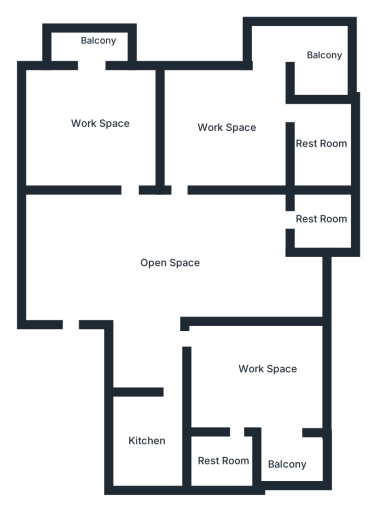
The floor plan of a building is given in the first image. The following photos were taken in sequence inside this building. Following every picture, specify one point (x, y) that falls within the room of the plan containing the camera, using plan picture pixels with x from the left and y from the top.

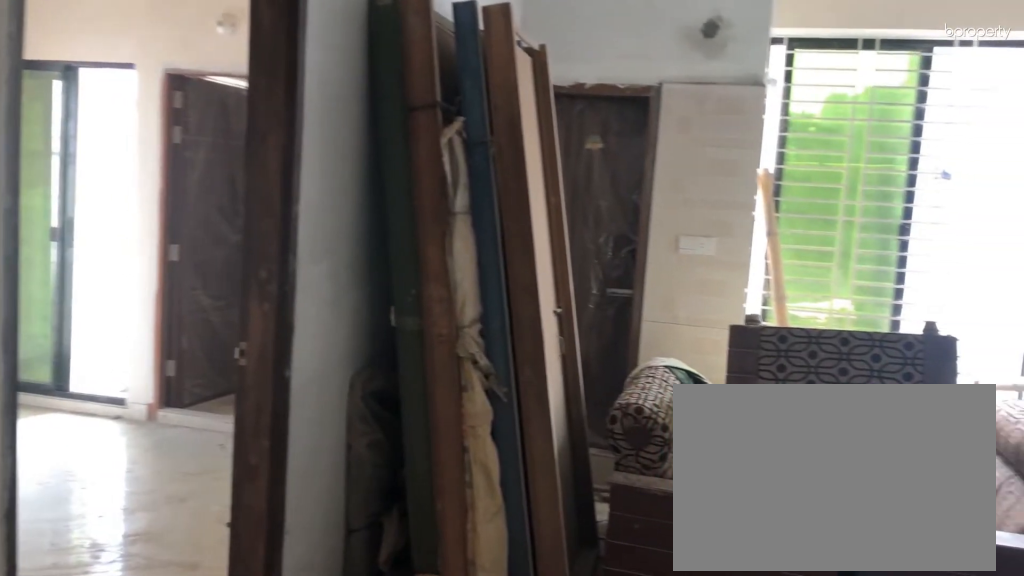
(165, 277)
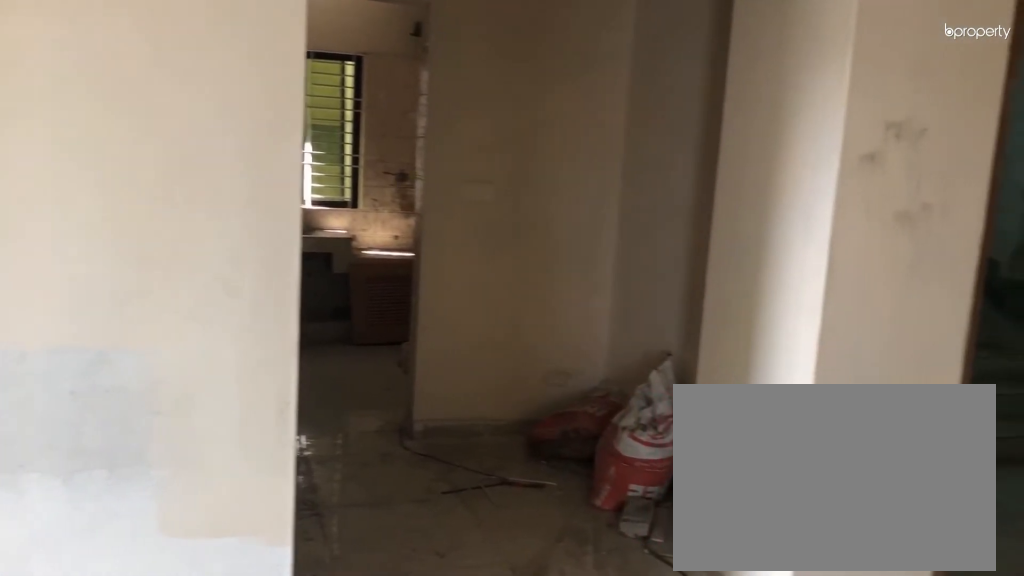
(165, 277)
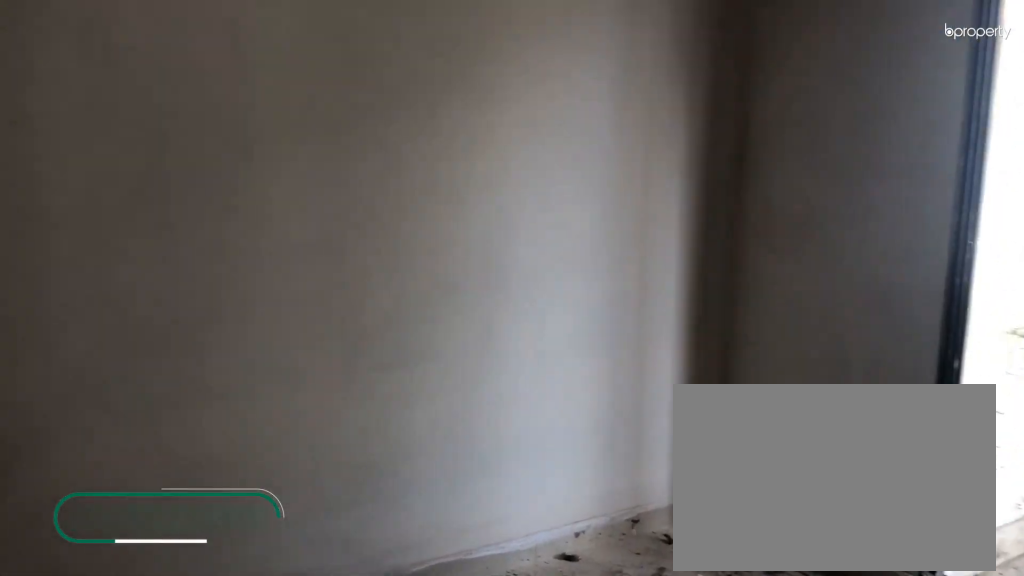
(100, 120)
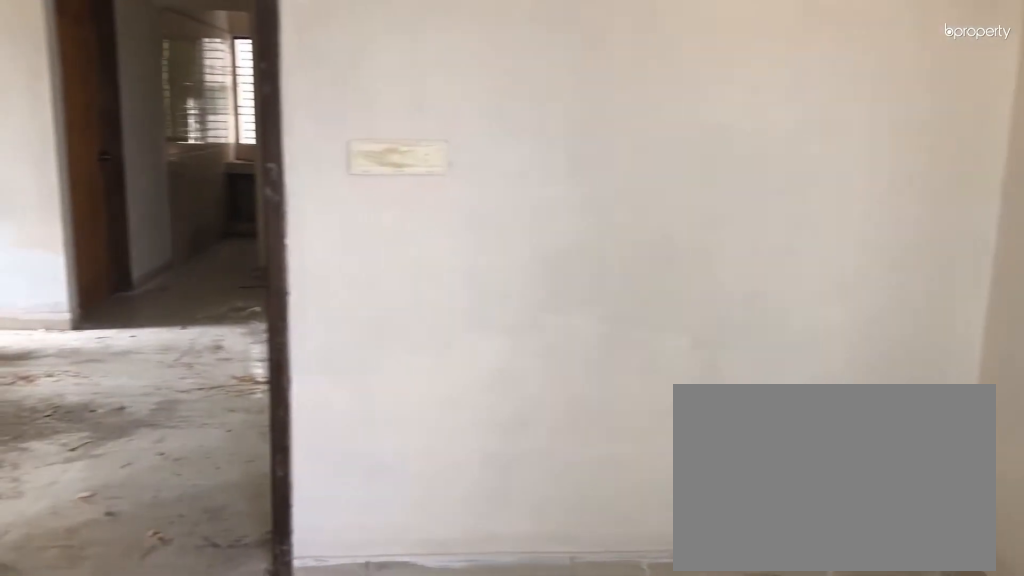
(100, 120)
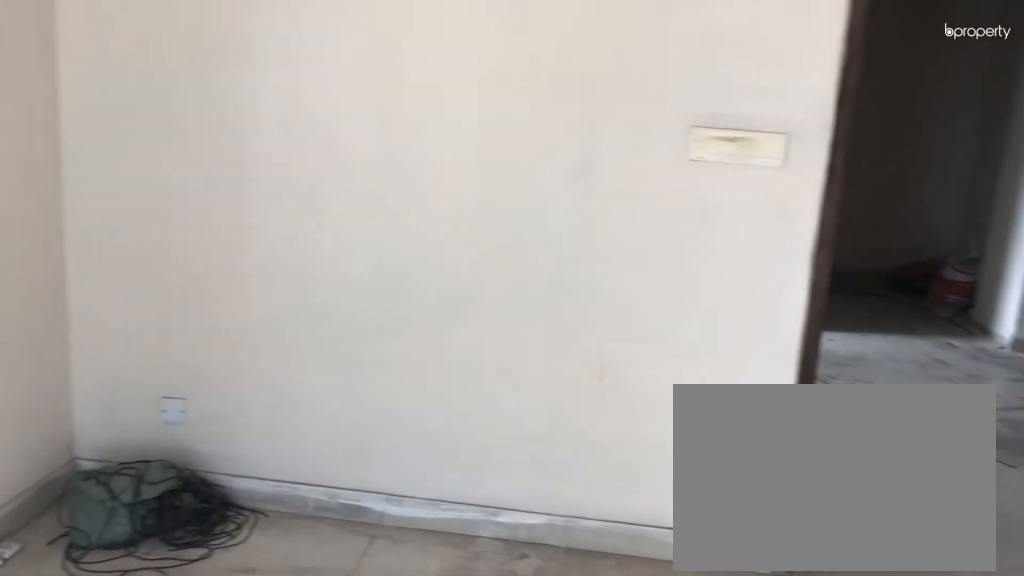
(220, 117)
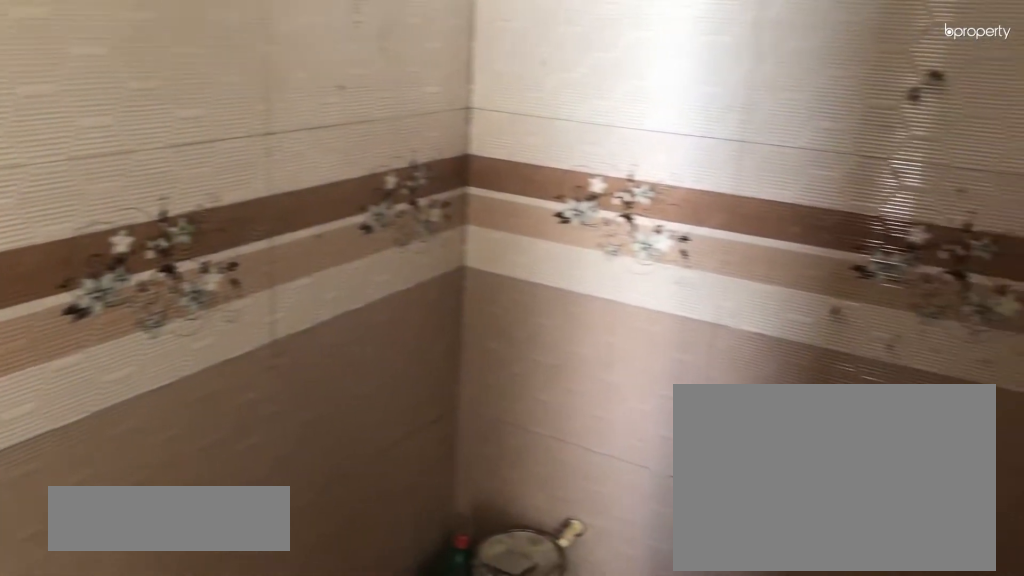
(324, 145)
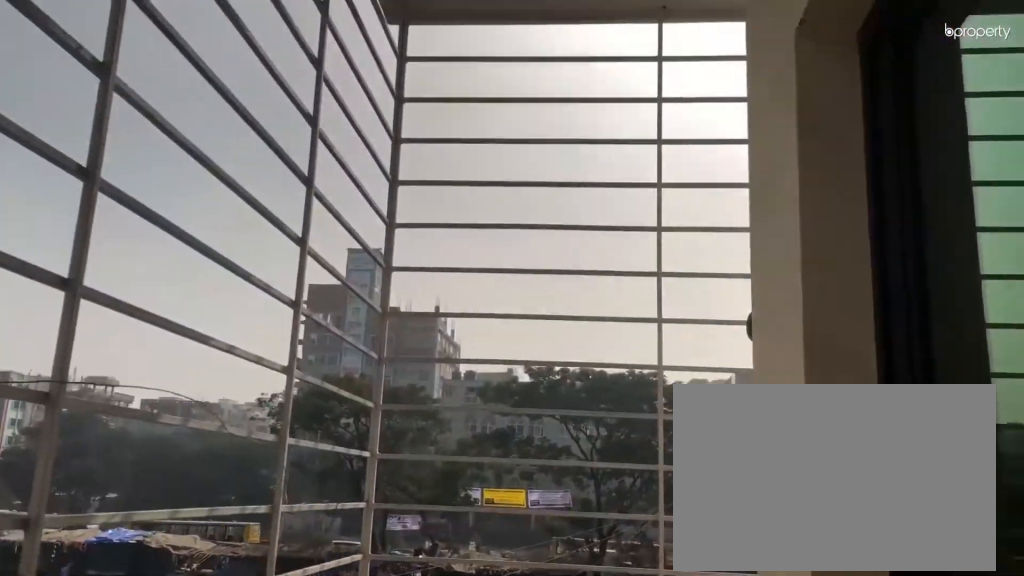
(325, 54)
